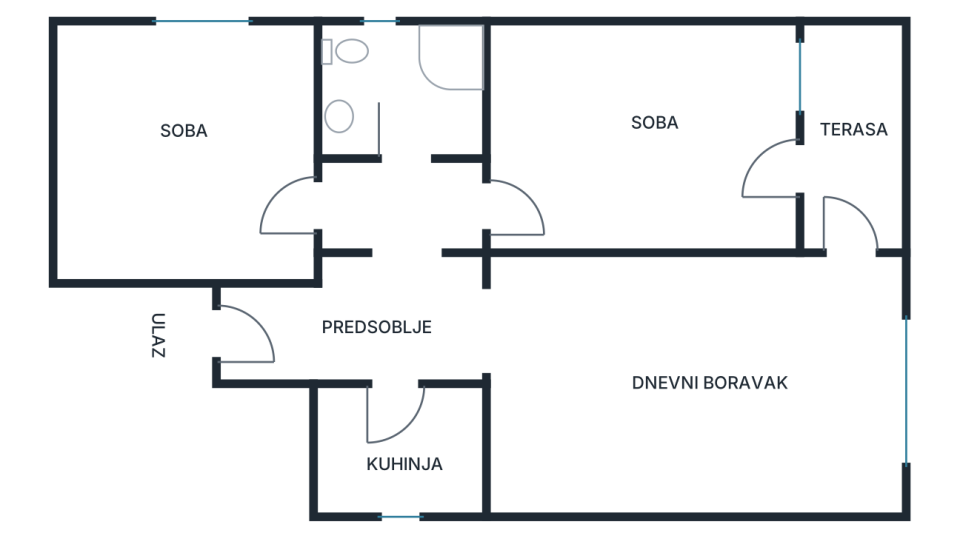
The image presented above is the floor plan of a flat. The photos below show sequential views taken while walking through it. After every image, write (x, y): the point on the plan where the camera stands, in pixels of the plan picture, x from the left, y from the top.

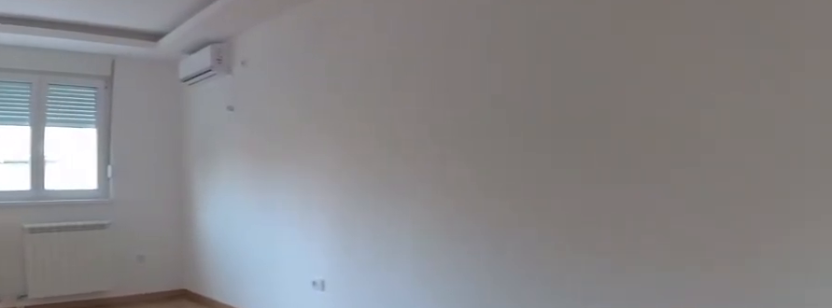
(490, 334)
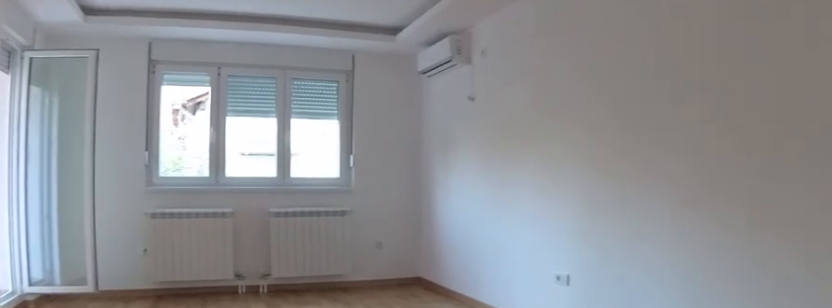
(498, 335)
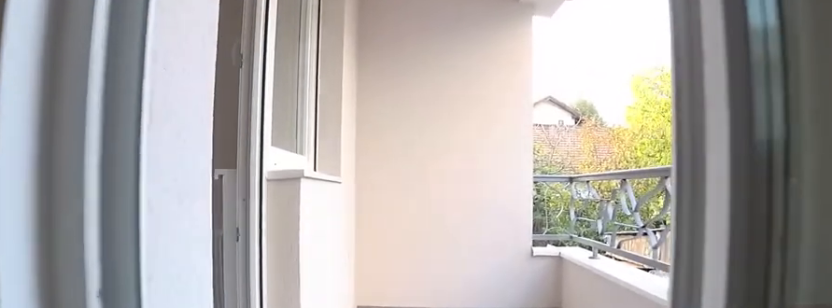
(835, 304)
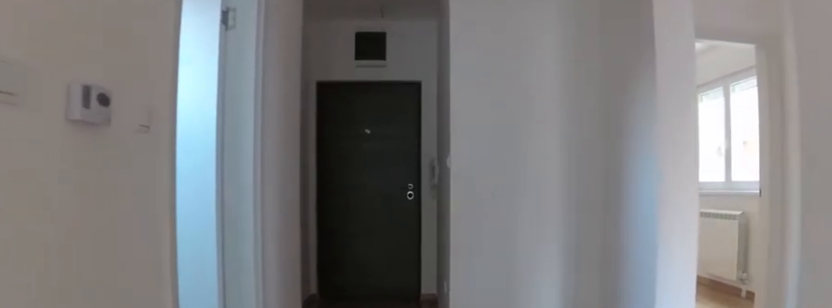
(551, 326)
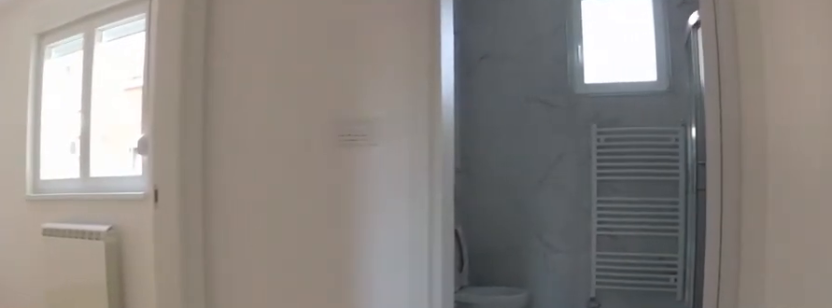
(420, 277)
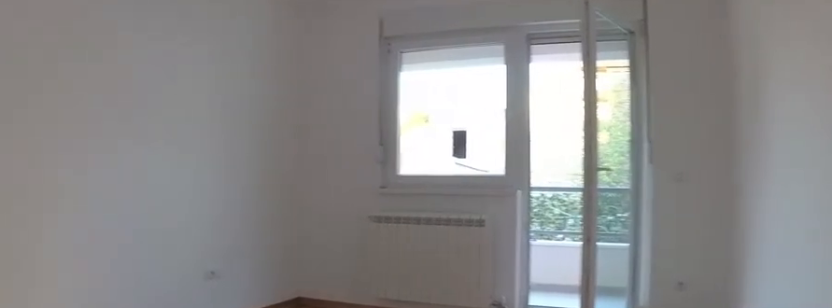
(477, 214)
